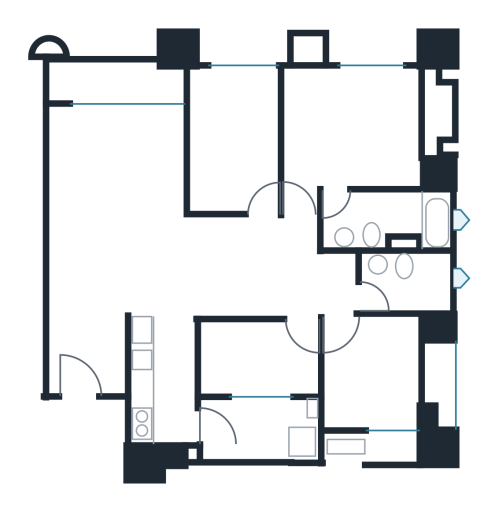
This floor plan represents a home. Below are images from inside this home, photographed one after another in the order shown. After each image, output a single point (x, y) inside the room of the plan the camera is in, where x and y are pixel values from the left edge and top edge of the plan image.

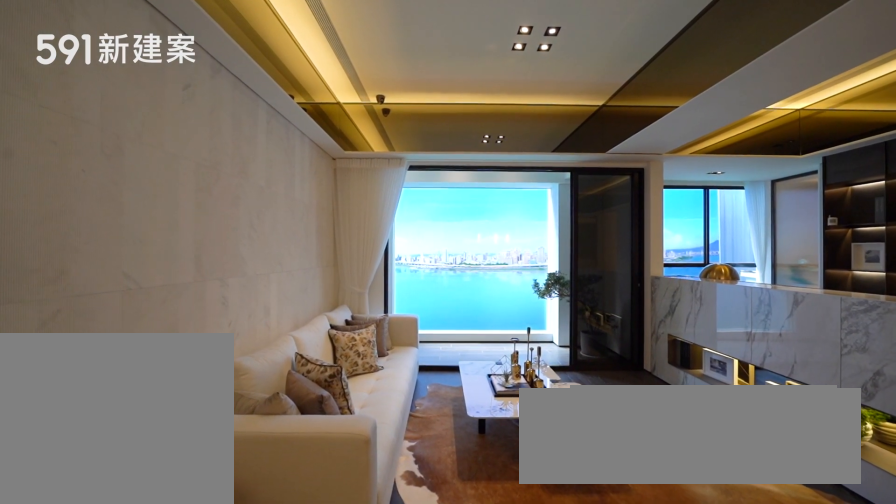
(115, 190)
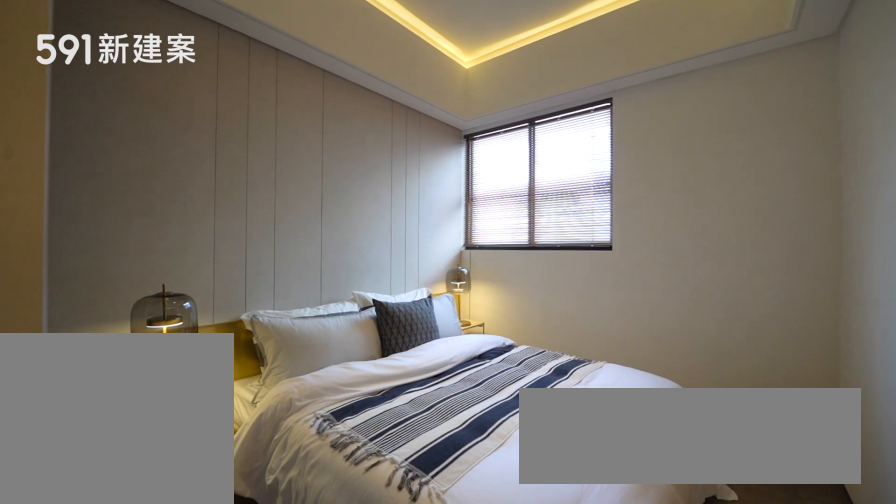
(371, 376)
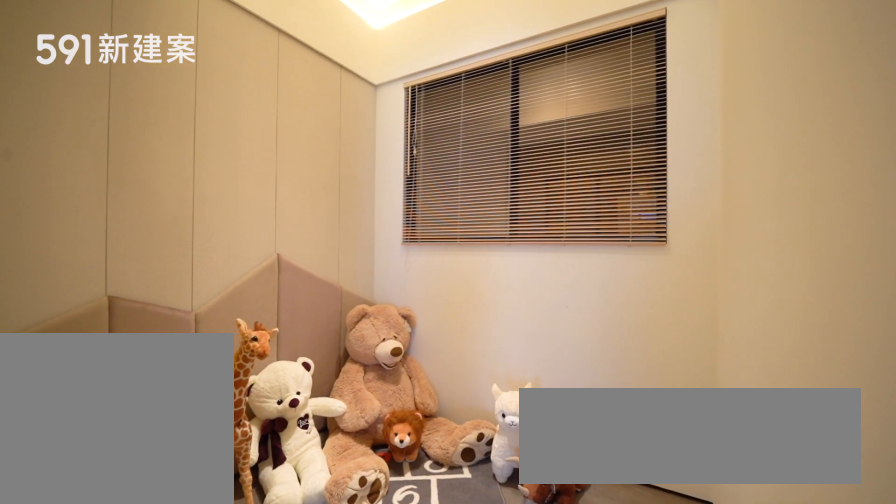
(255, 359)
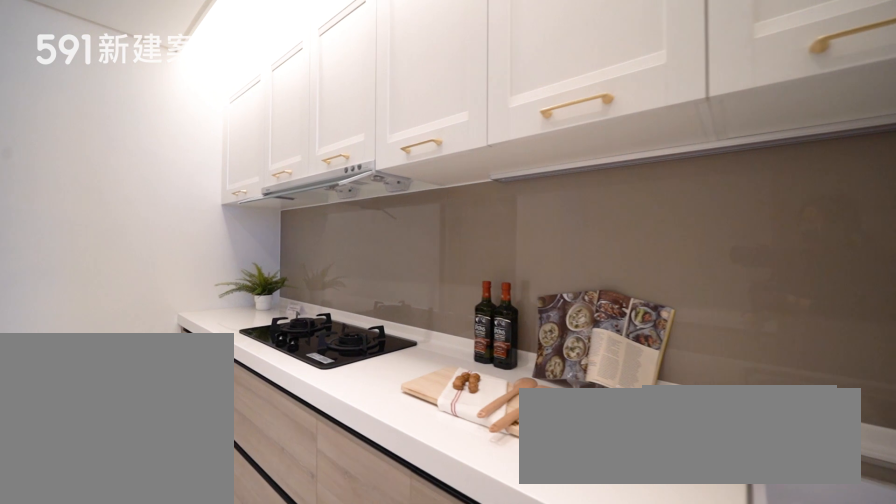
(161, 386)
